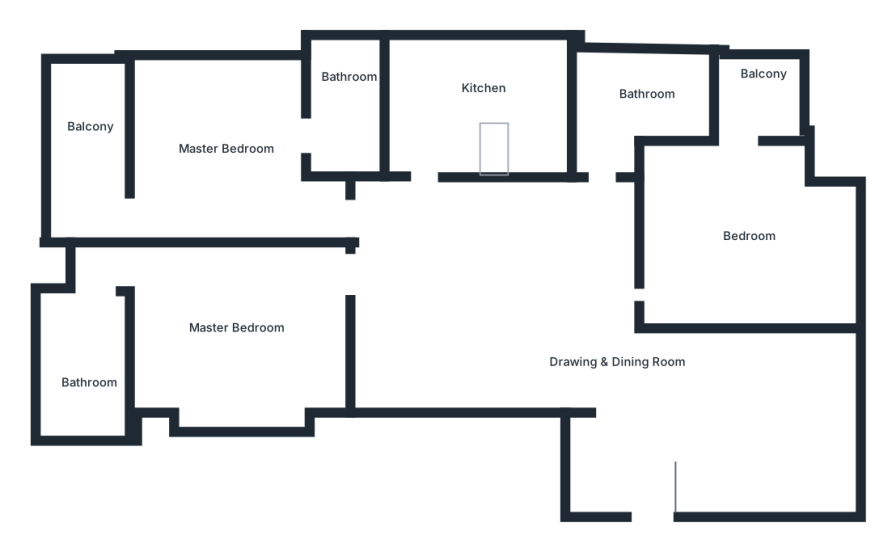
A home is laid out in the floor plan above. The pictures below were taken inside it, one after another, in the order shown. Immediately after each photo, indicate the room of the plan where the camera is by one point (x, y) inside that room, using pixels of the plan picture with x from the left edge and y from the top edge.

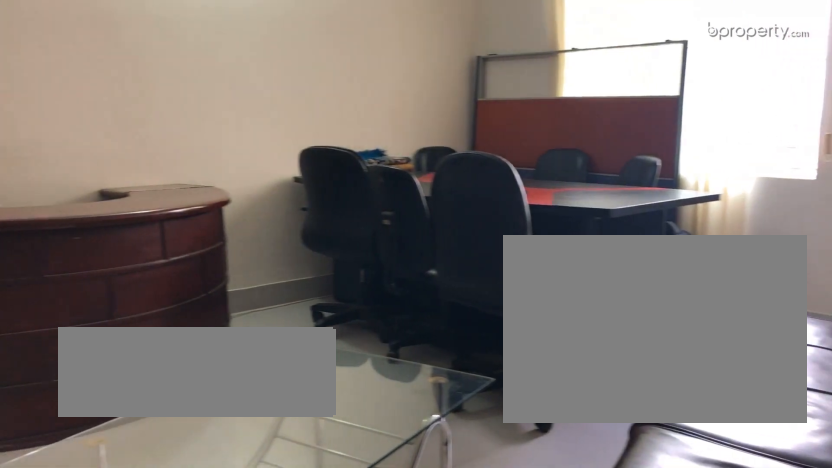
(646, 412)
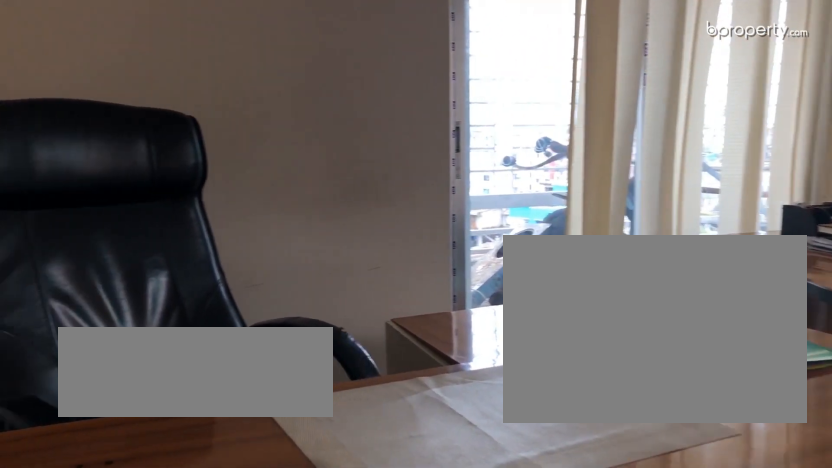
(741, 245)
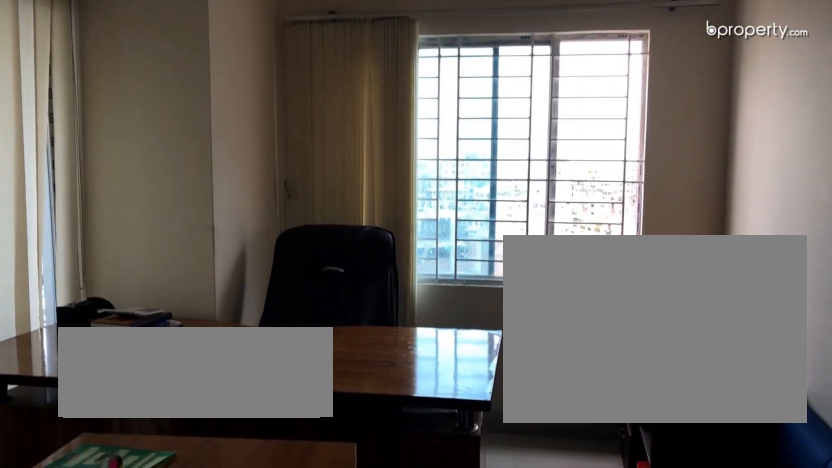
(739, 248)
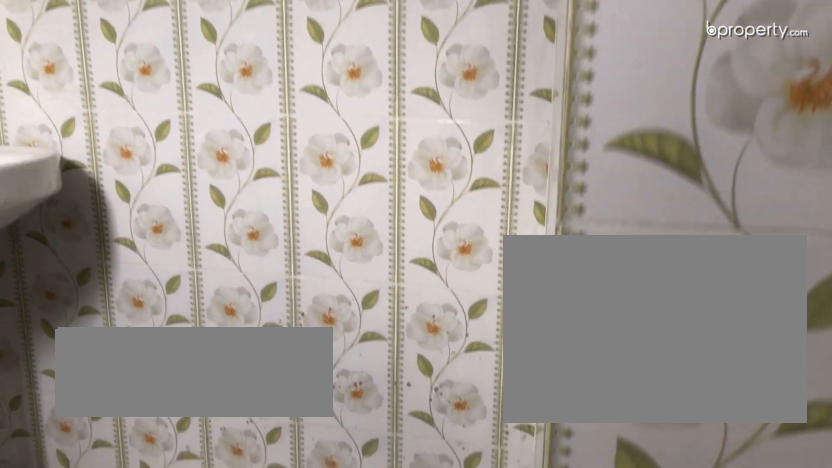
(337, 123)
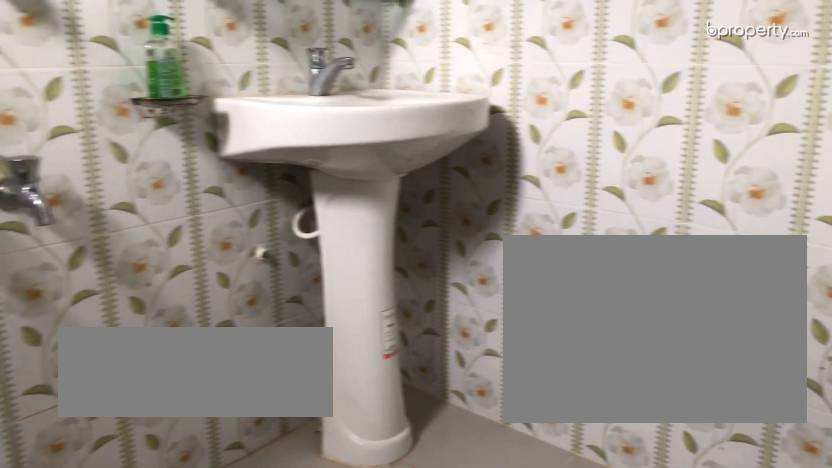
(337, 123)
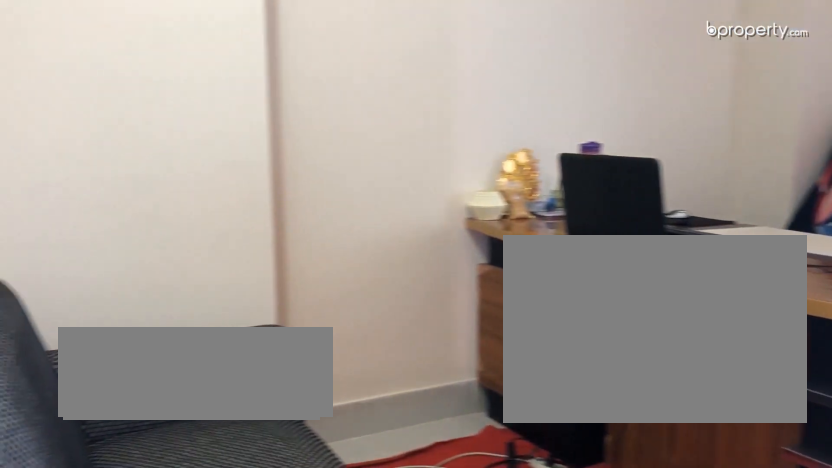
(250, 328)
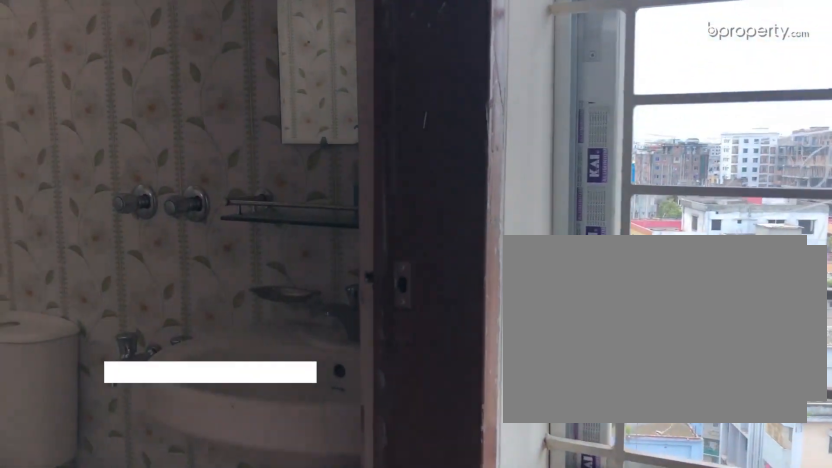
(70, 362)
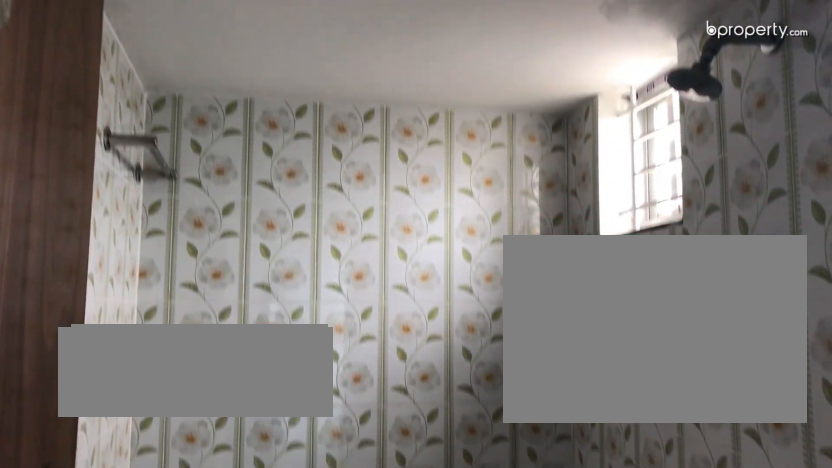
(70, 363)
